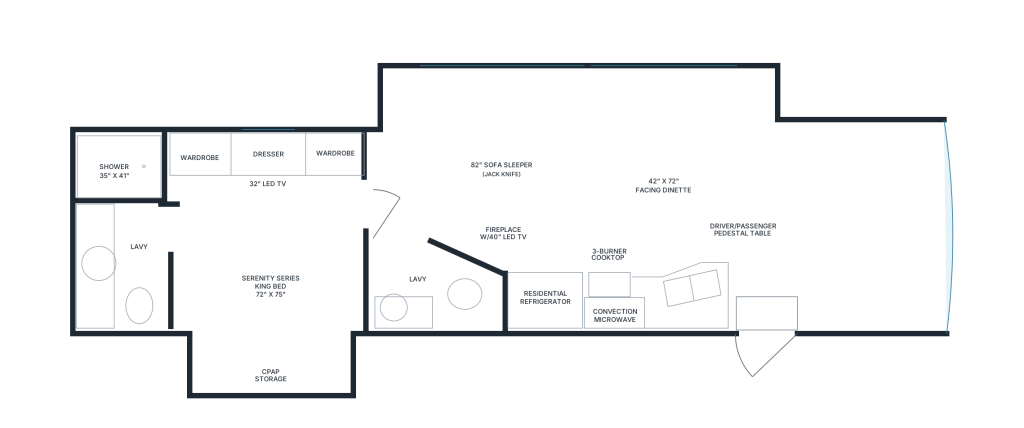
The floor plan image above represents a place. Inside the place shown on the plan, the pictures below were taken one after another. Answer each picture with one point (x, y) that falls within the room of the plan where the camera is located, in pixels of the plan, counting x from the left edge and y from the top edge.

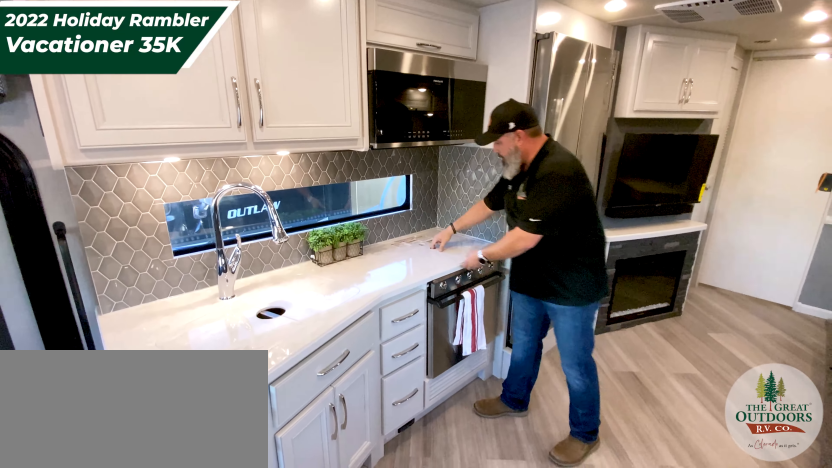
(575, 196)
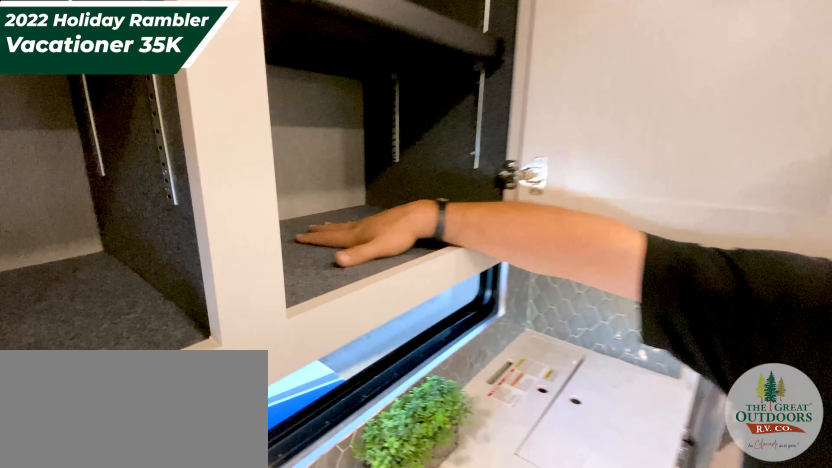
(575, 196)
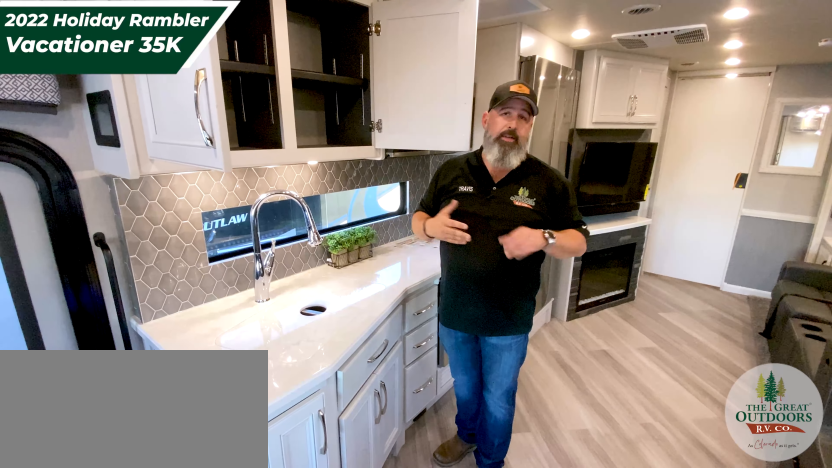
(575, 196)
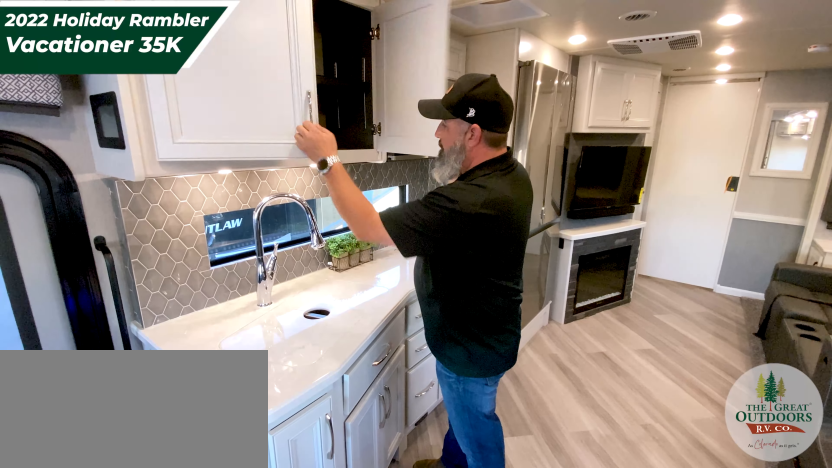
(575, 196)
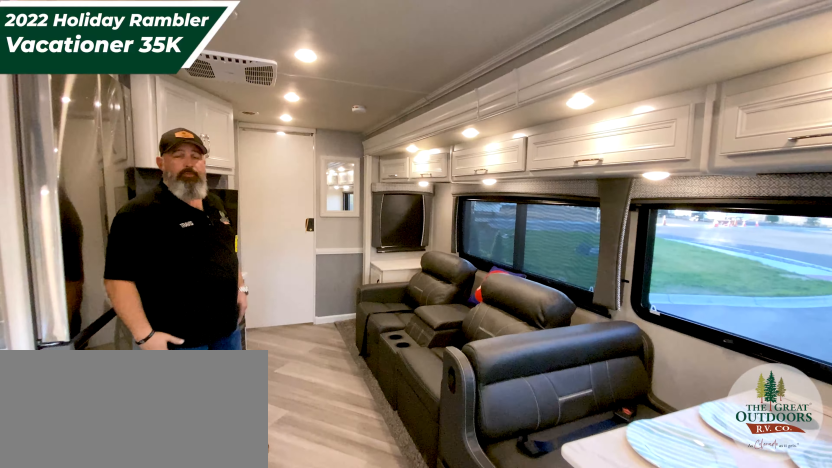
(575, 196)
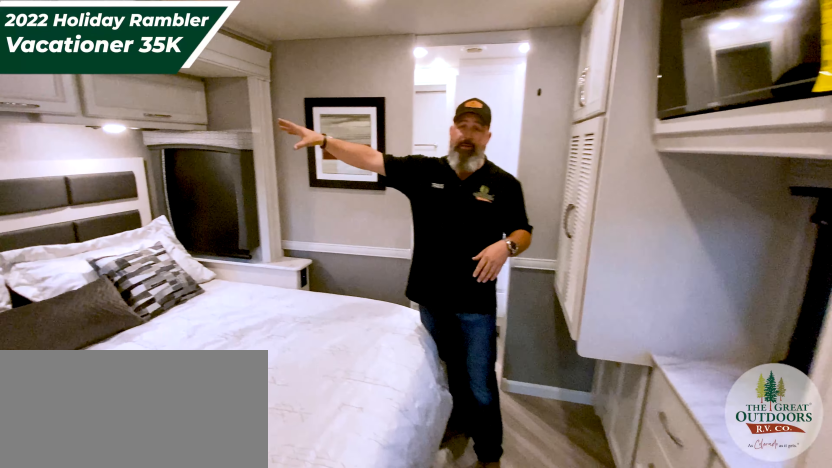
(267, 259)
